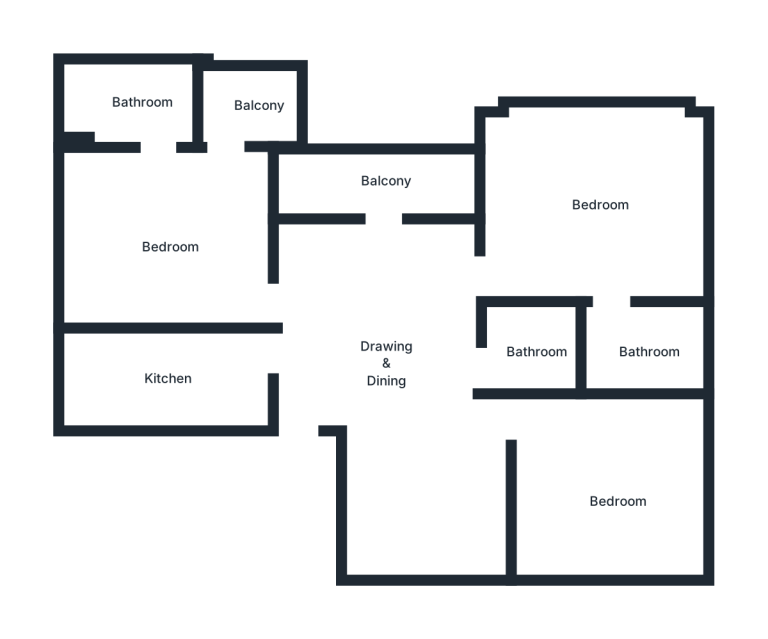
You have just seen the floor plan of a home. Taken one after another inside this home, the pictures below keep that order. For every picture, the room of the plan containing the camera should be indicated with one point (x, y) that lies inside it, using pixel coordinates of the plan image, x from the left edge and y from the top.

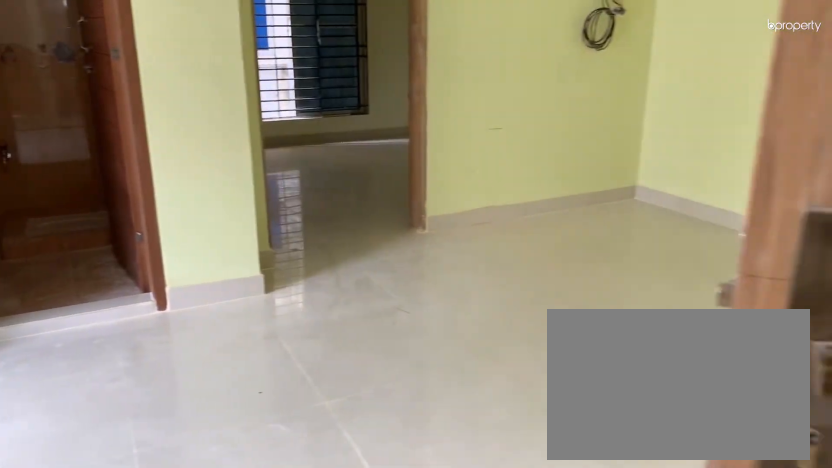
(387, 375)
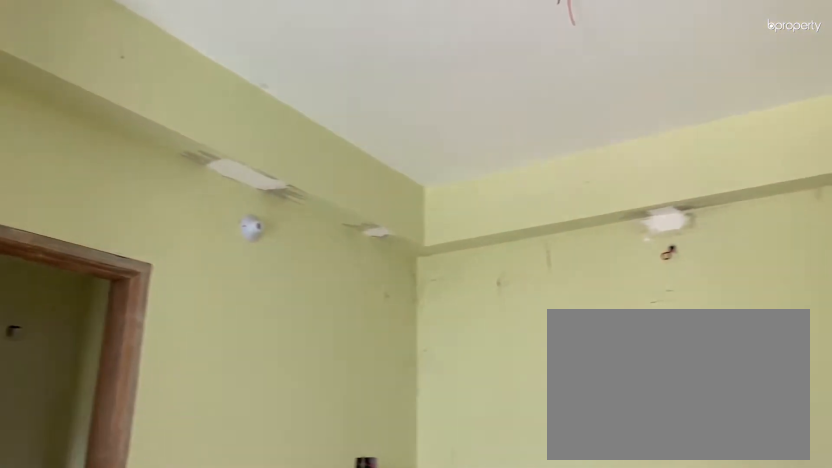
(425, 506)
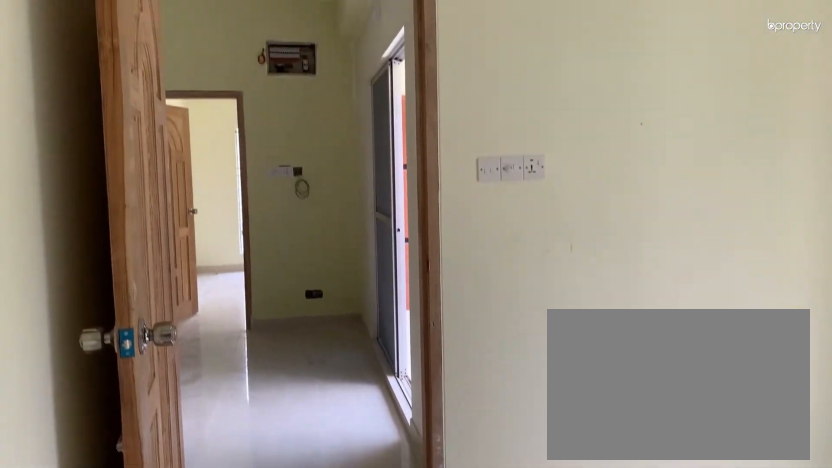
(595, 209)
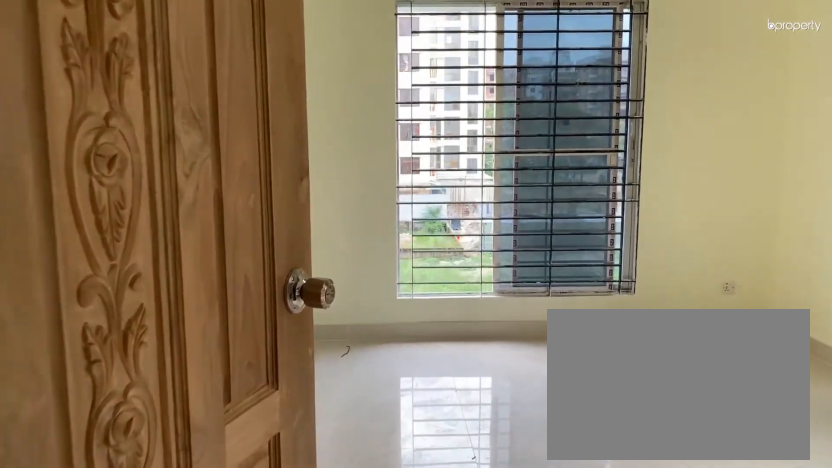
(168, 249)
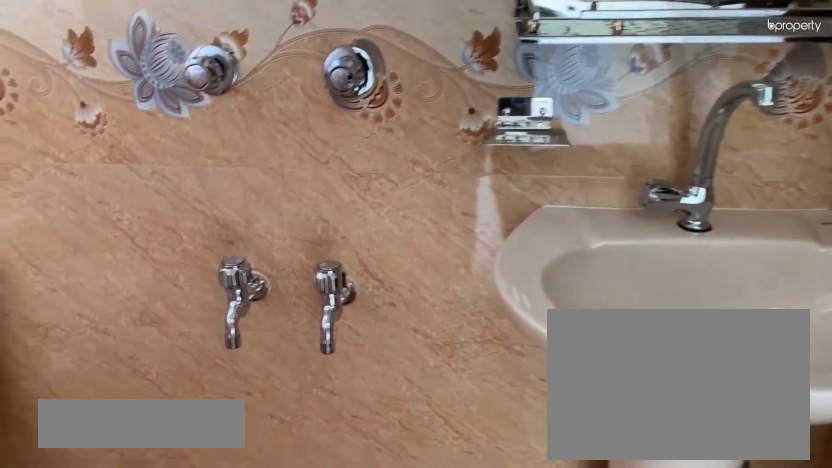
(144, 105)
